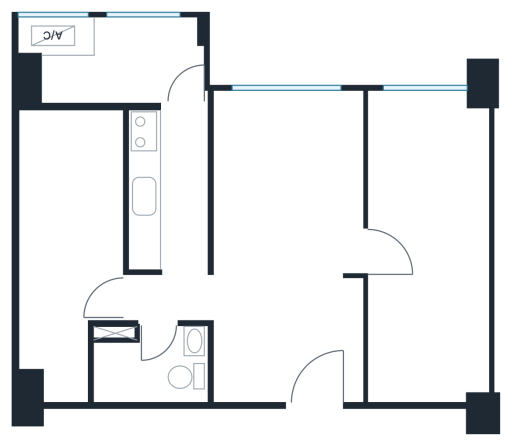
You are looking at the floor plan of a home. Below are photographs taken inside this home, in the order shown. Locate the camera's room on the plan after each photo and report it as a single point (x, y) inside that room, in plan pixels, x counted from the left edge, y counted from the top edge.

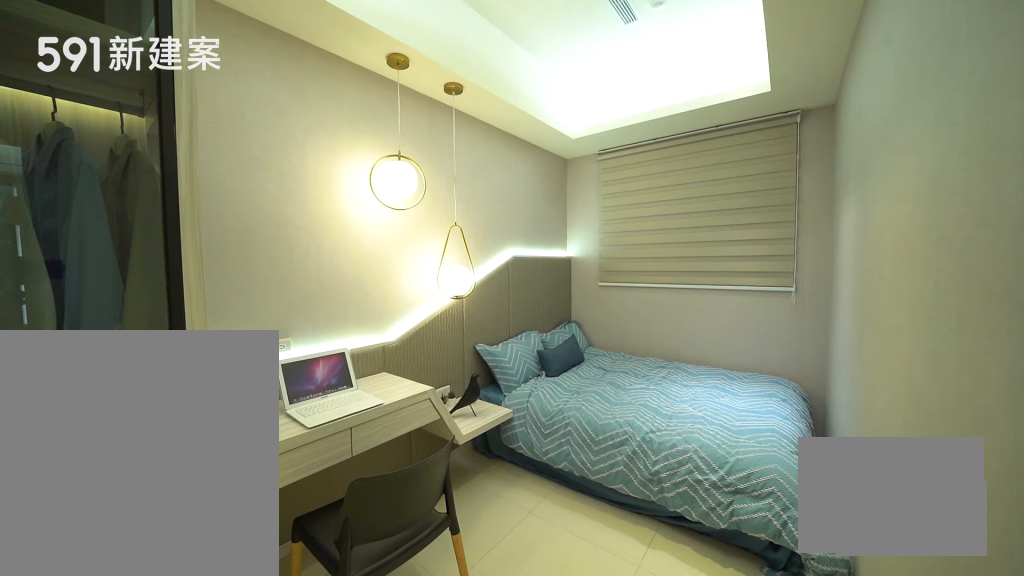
(66, 240)
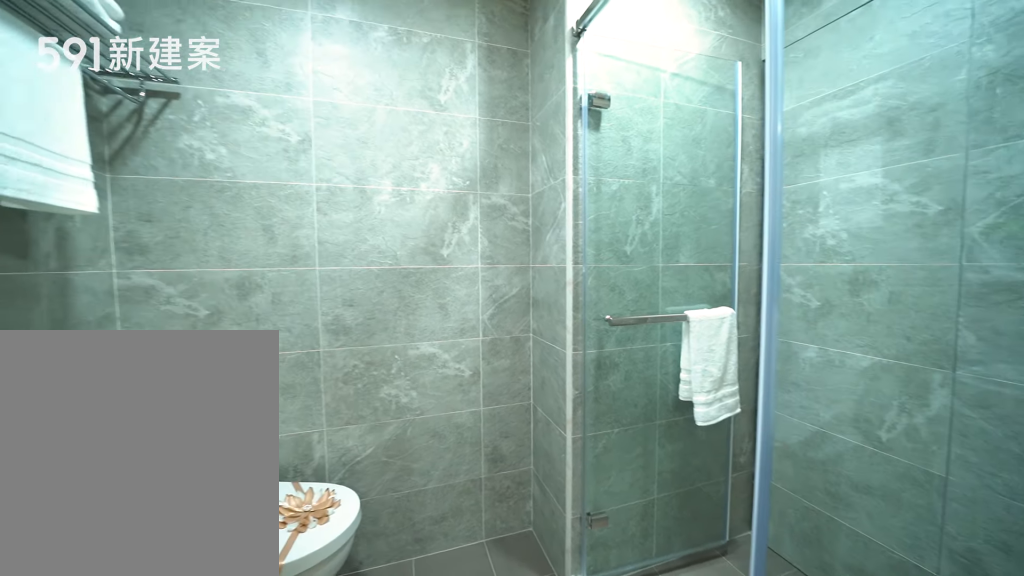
(151, 365)
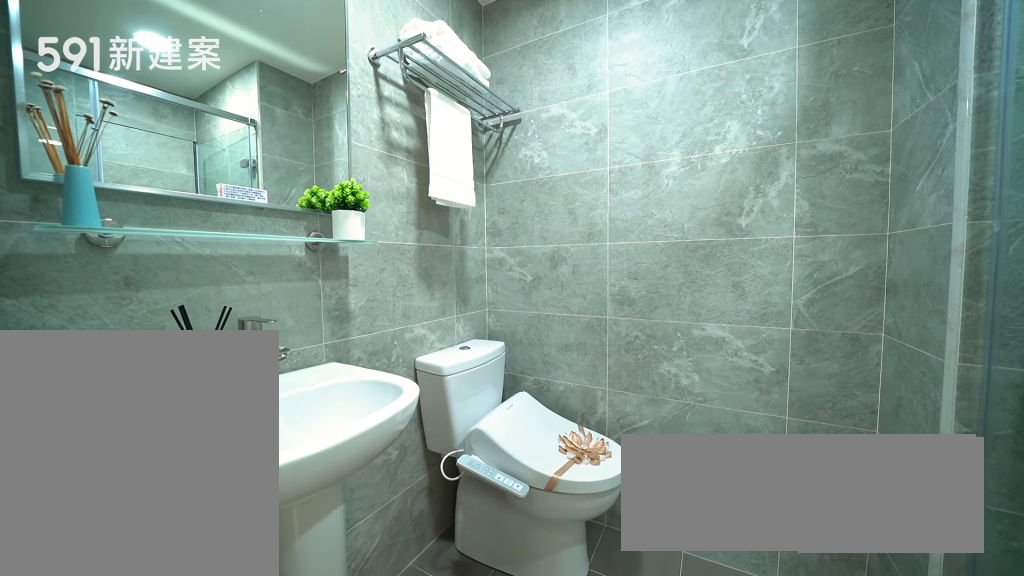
(151, 365)
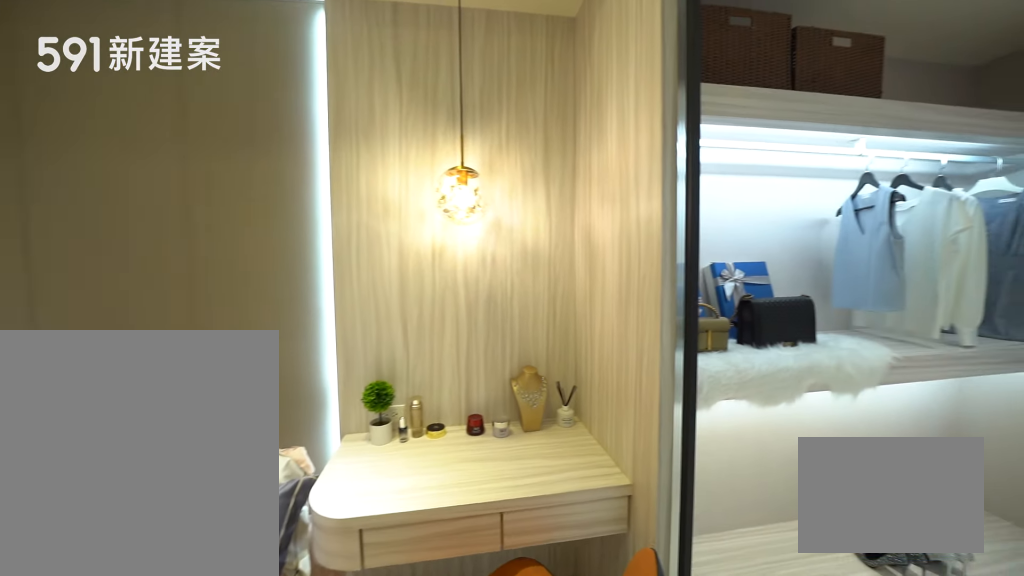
(432, 247)
